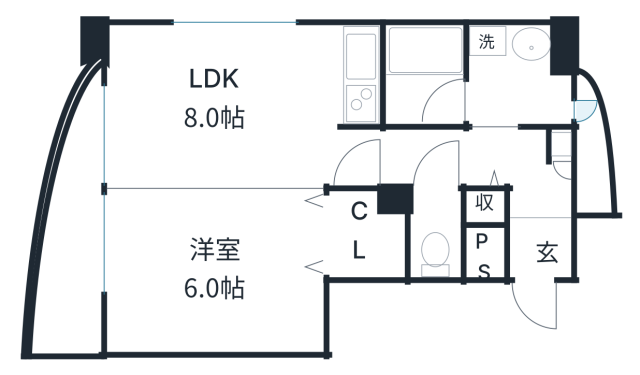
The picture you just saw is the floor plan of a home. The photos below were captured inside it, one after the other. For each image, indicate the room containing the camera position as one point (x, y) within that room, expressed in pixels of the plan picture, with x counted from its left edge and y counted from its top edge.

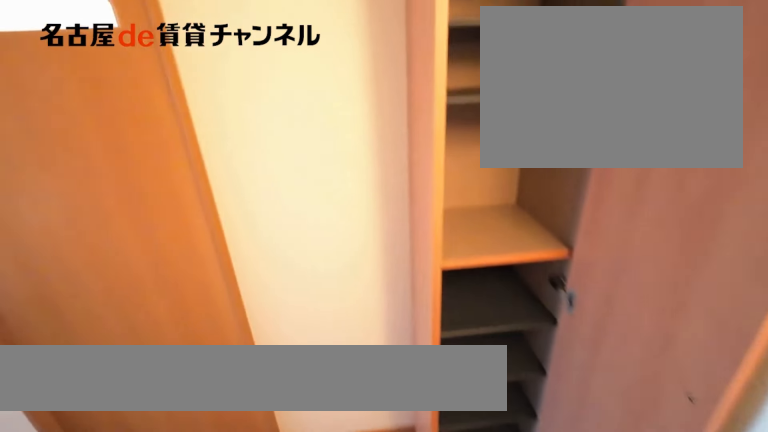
(561, 143)
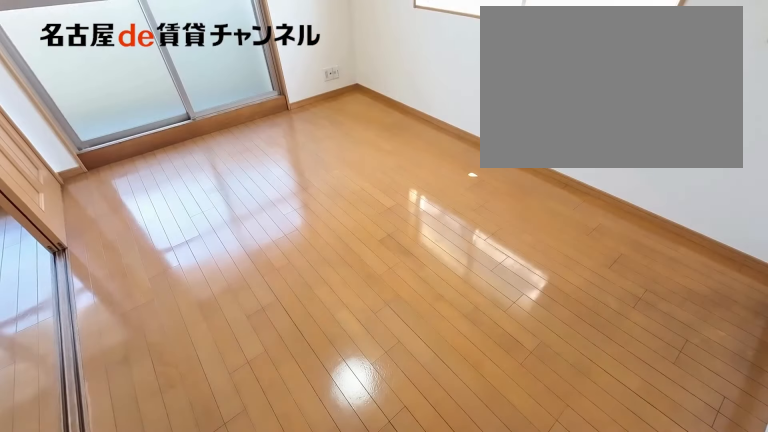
(220, 106)
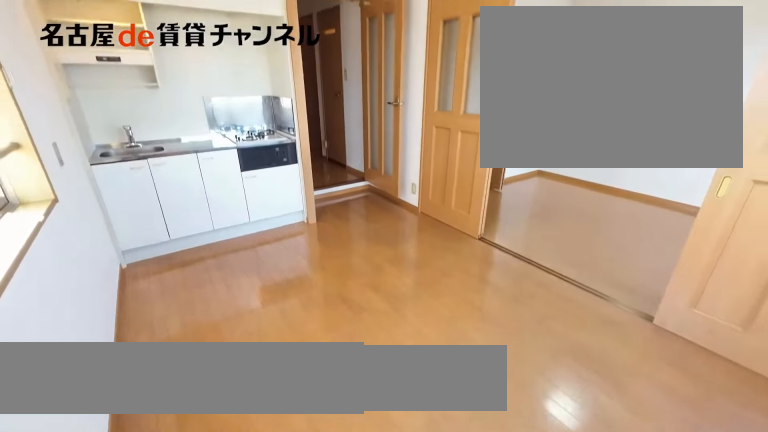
(220, 106)
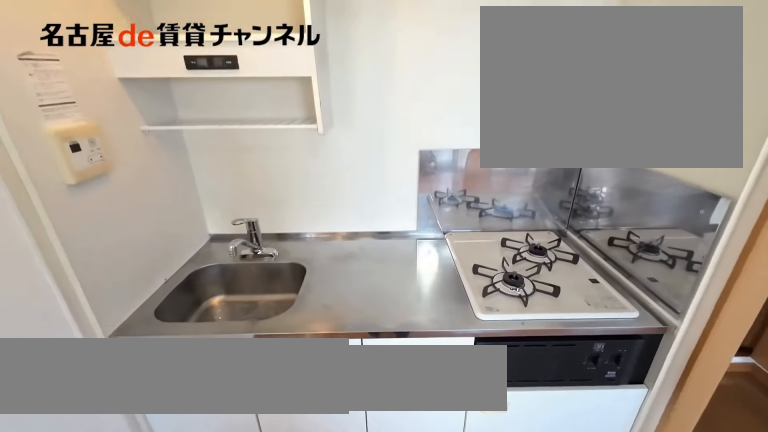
(364, 76)
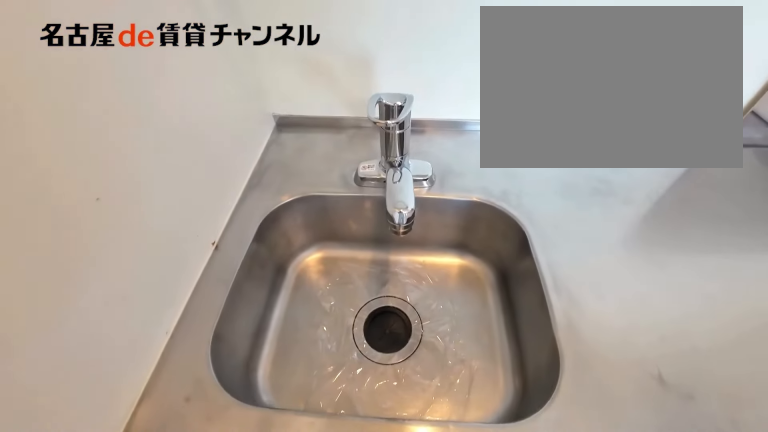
(364, 76)
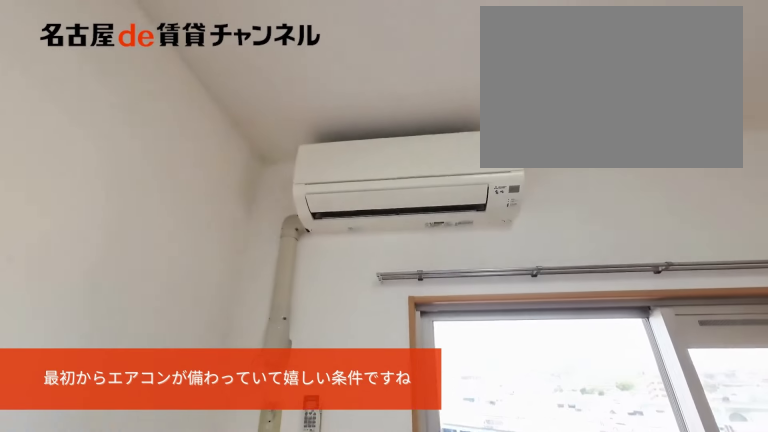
(214, 272)
